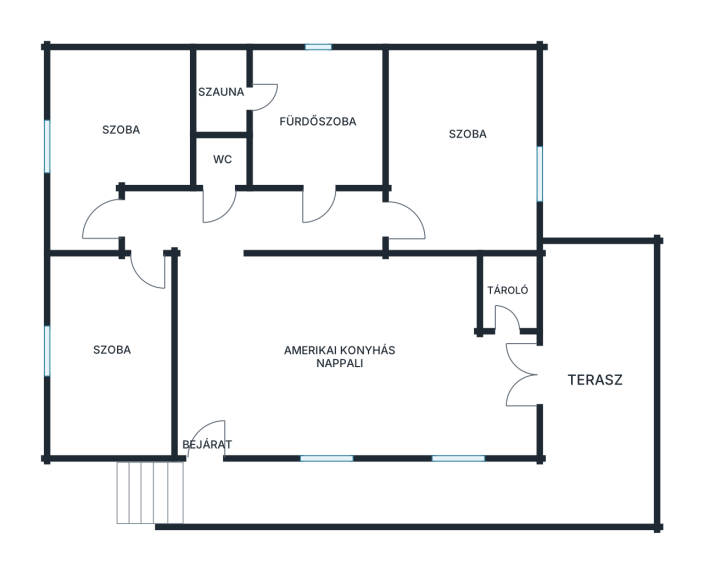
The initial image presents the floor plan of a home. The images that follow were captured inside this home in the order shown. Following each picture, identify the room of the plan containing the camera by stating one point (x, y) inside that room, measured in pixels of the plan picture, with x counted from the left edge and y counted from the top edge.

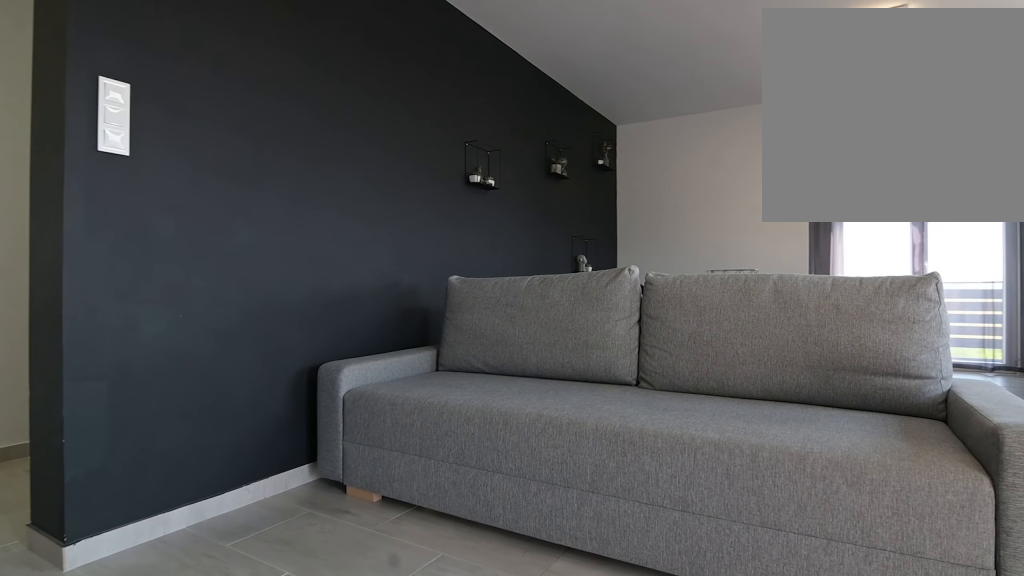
(263, 349)
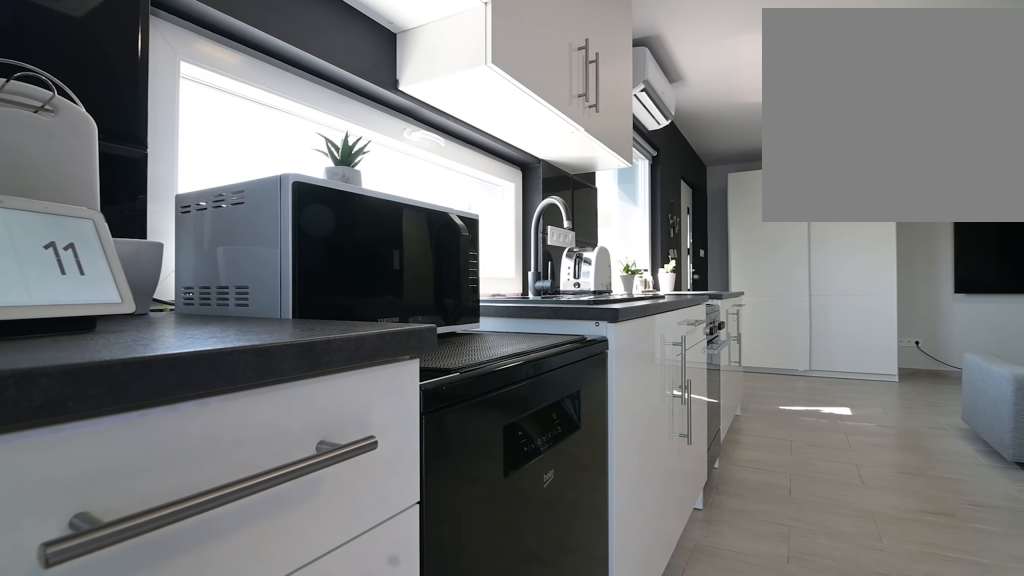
(263, 349)
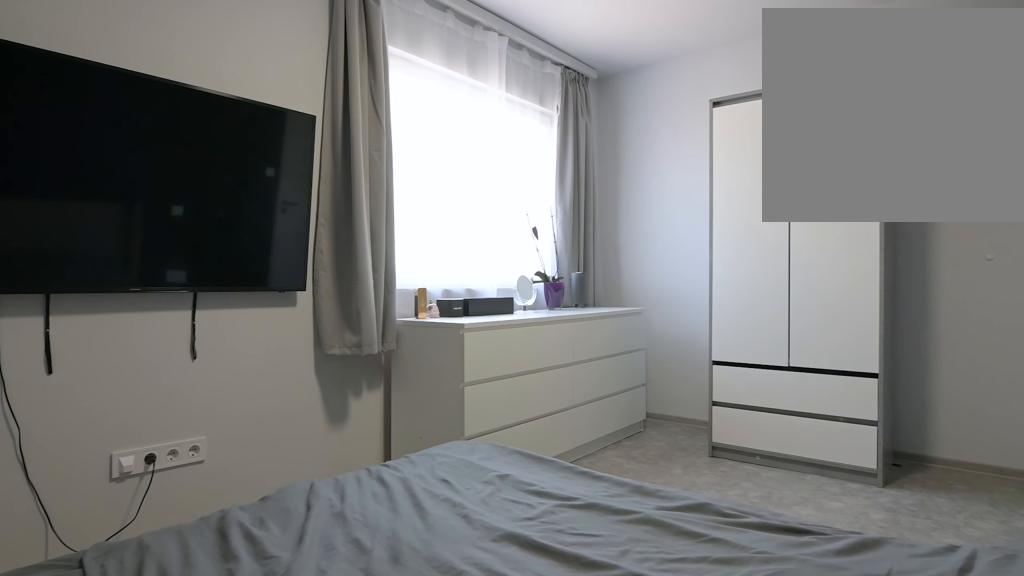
(457, 163)
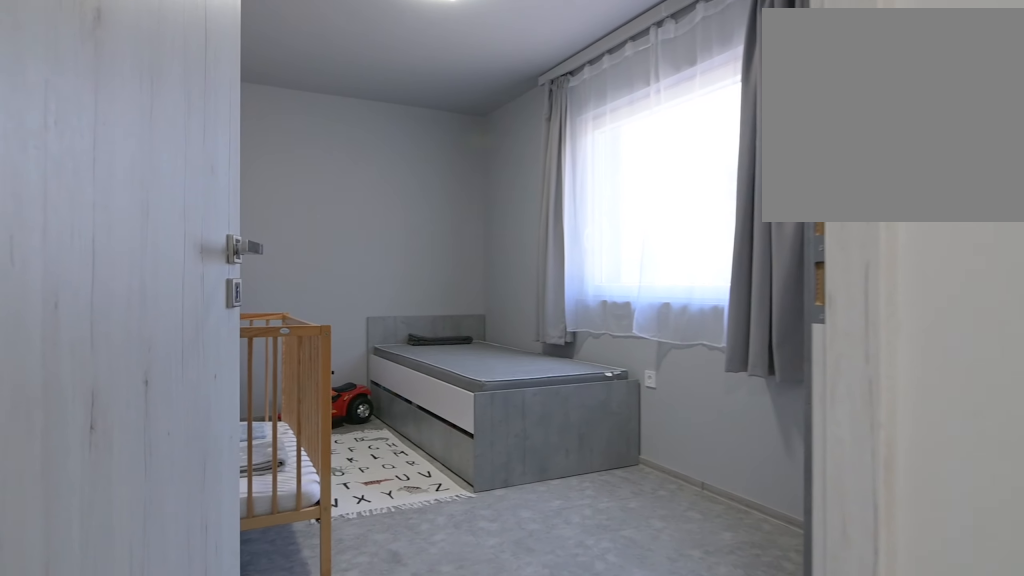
(116, 354)
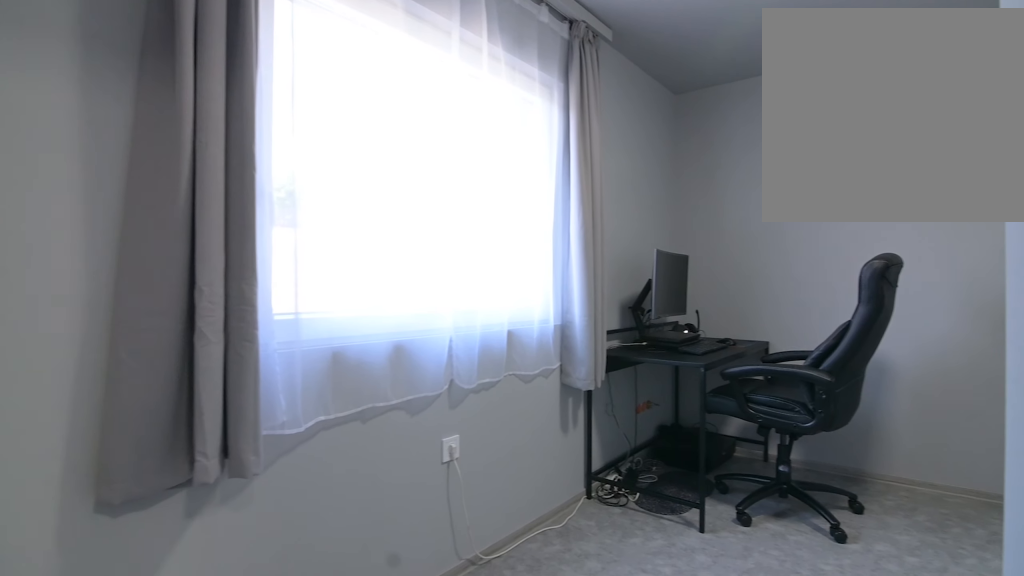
(117, 110)
